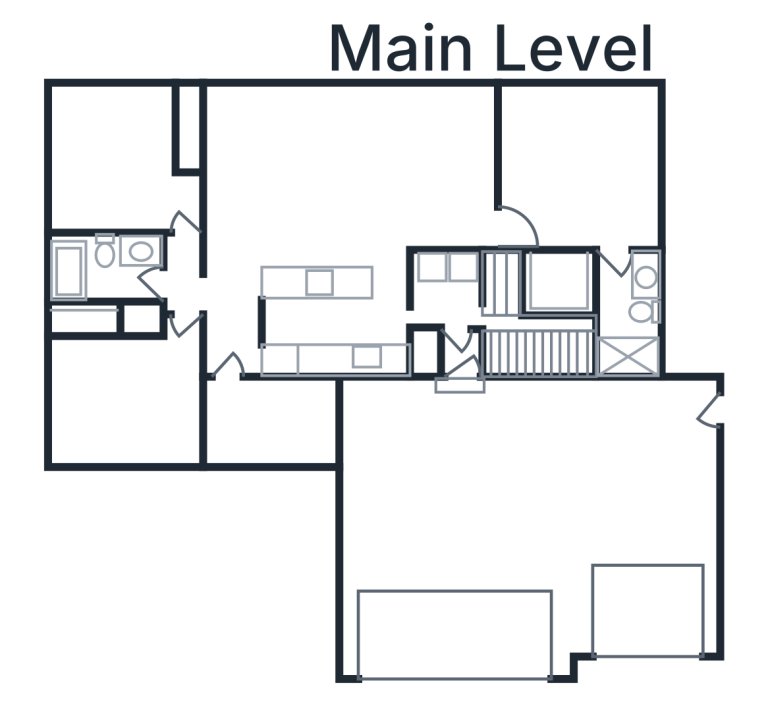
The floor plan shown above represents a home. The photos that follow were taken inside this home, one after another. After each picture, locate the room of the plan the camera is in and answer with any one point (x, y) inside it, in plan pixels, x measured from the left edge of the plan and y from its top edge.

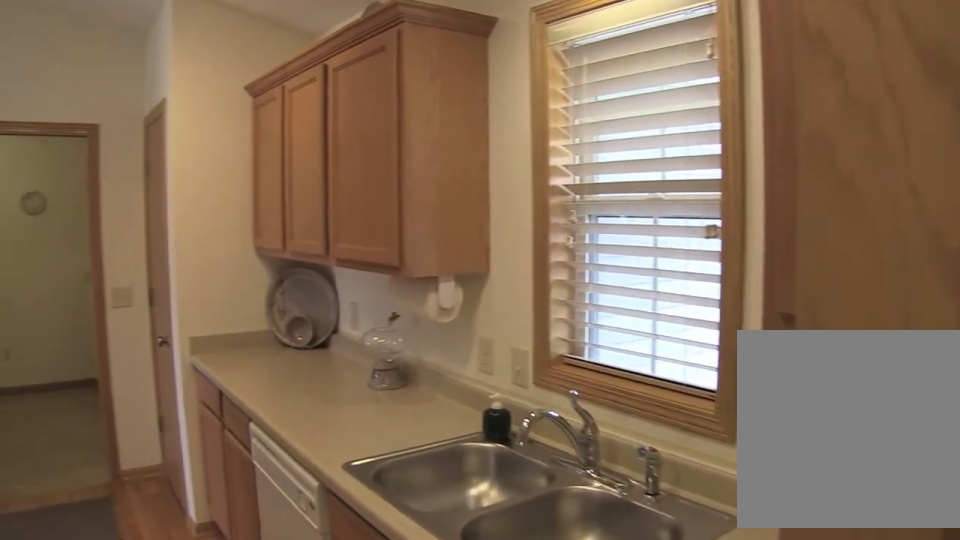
(335, 323)
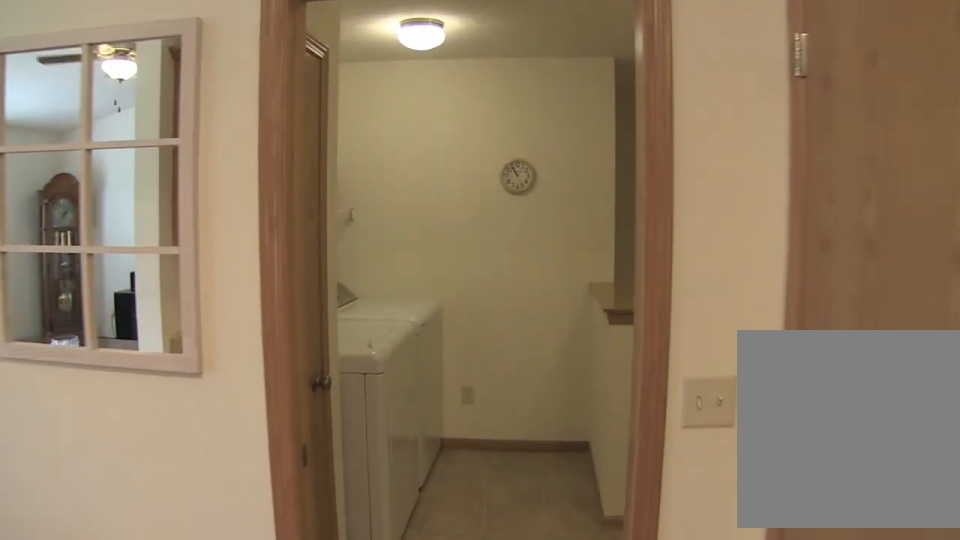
(335, 323)
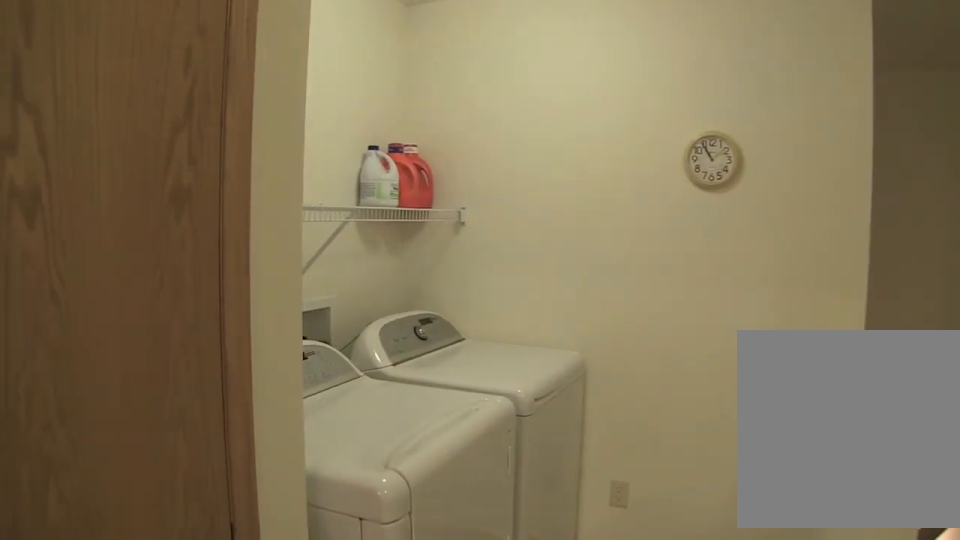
(450, 306)
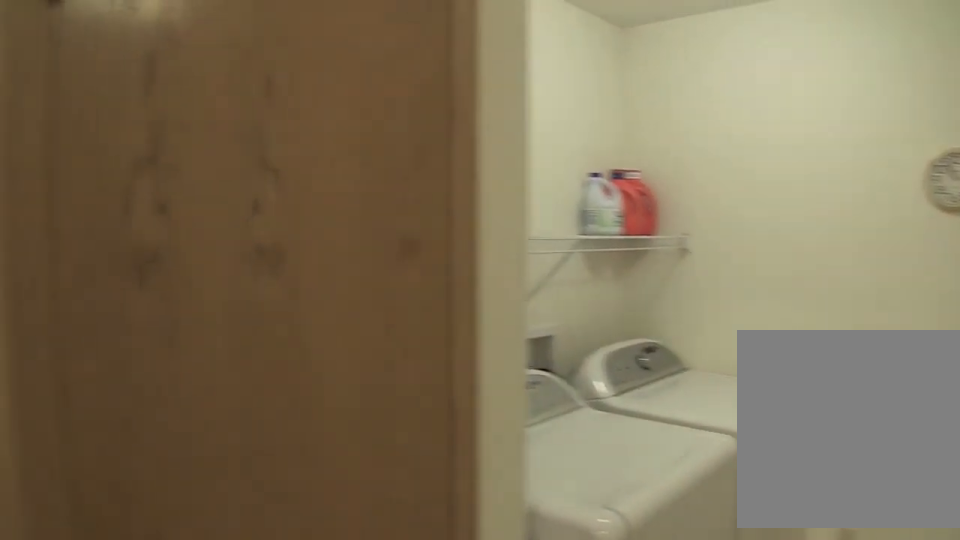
(450, 306)
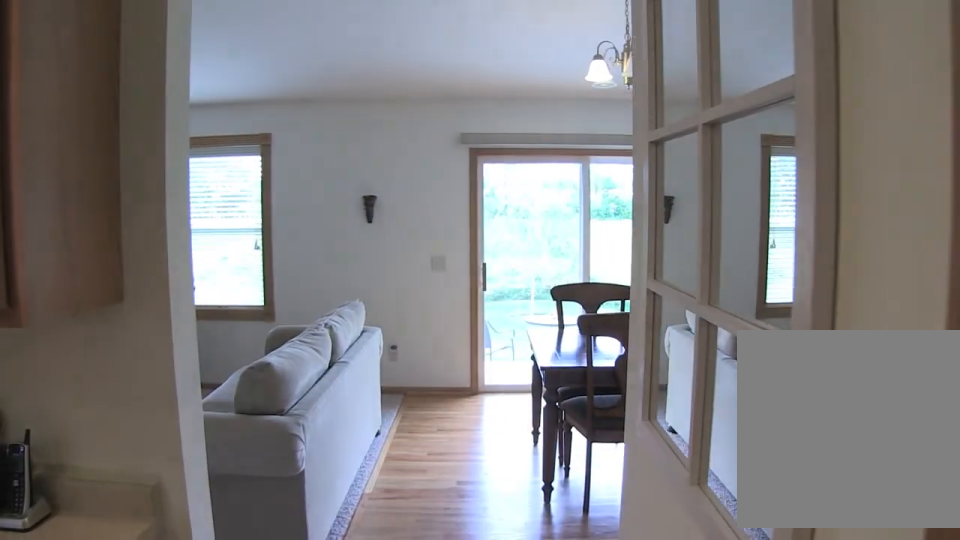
(451, 167)
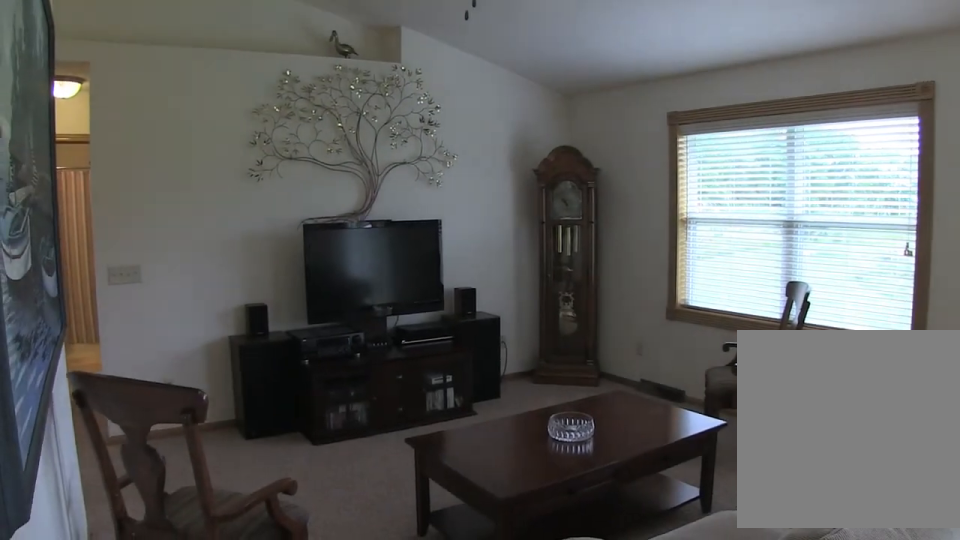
(308, 176)
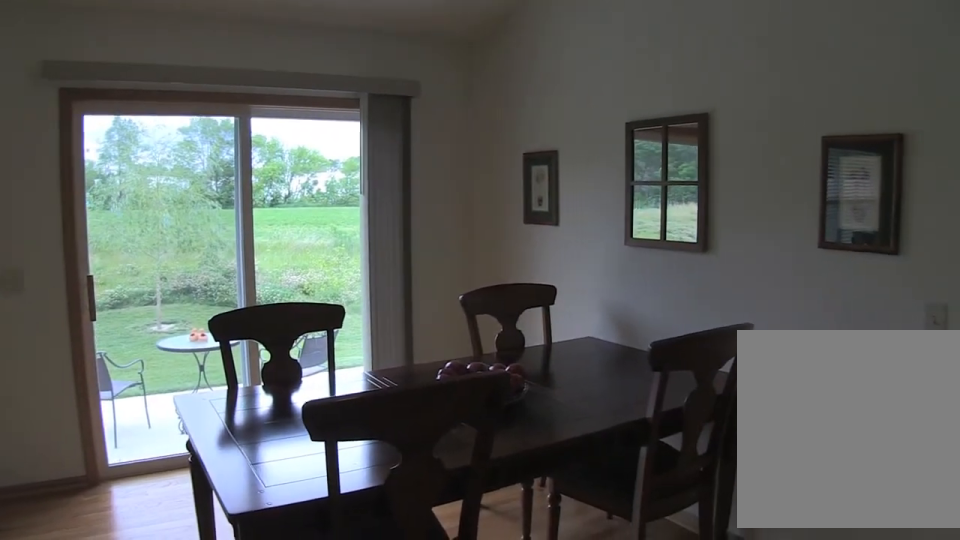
(451, 170)
